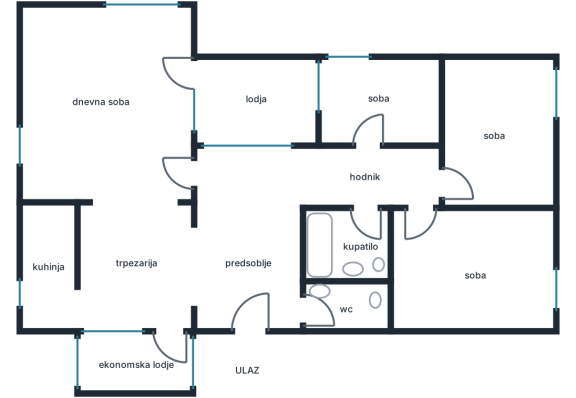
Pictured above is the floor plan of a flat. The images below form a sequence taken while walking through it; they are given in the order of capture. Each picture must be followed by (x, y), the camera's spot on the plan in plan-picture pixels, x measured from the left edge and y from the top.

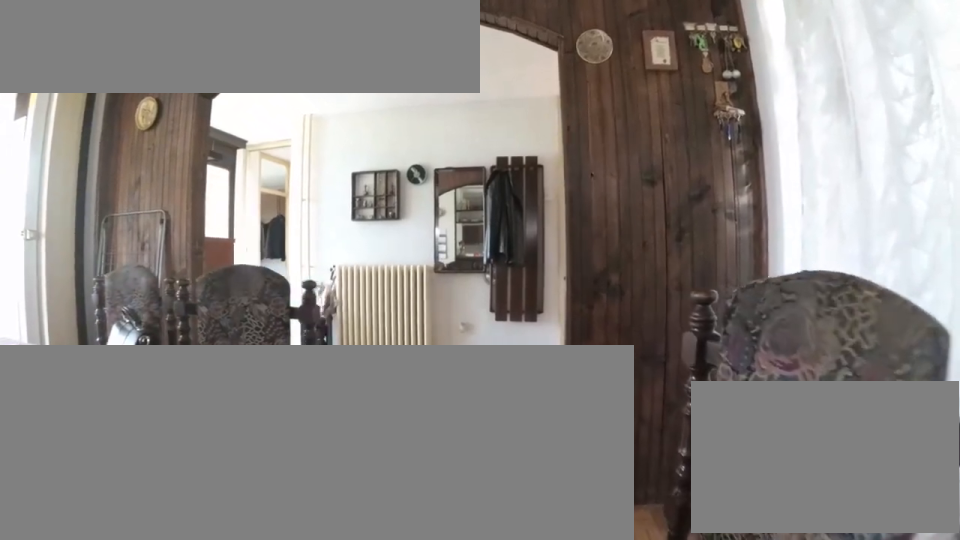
(87, 316)
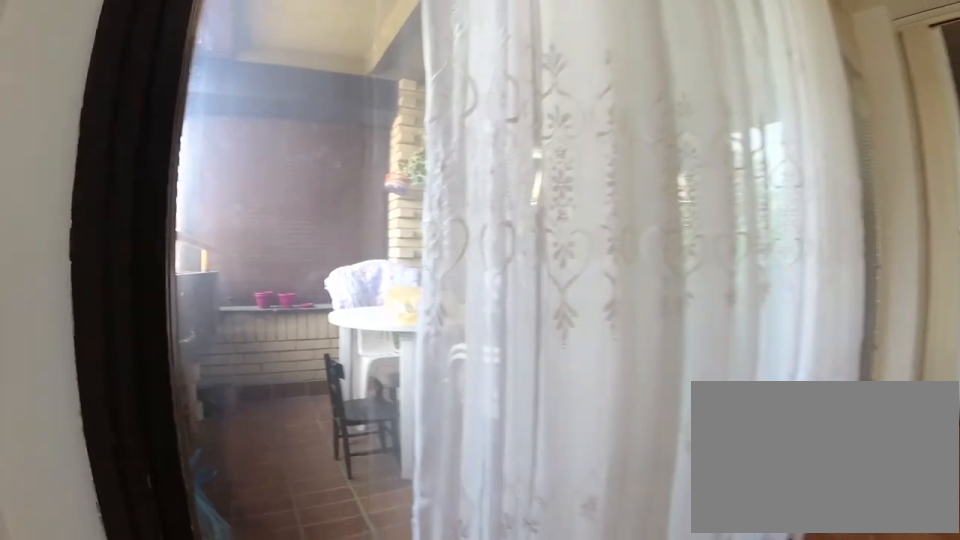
(167, 57)
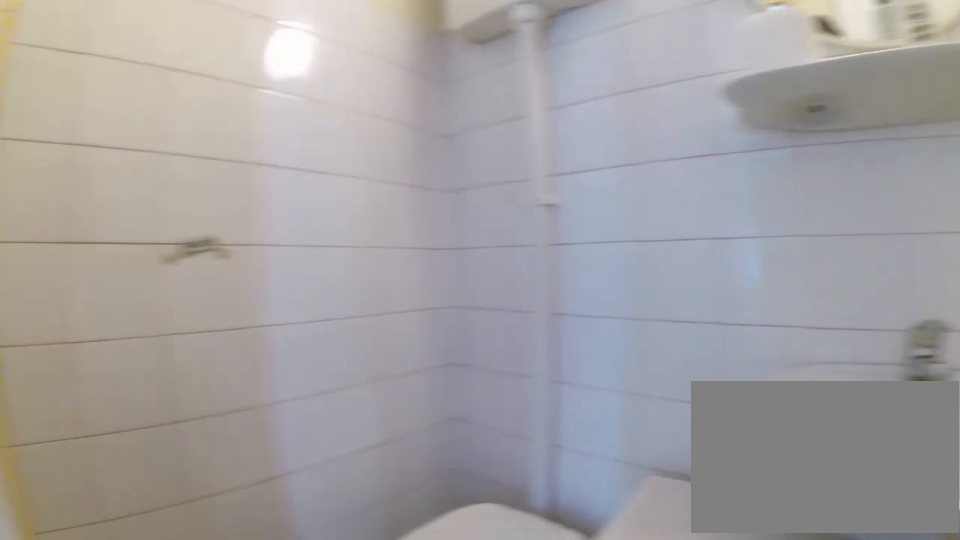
(326, 243)
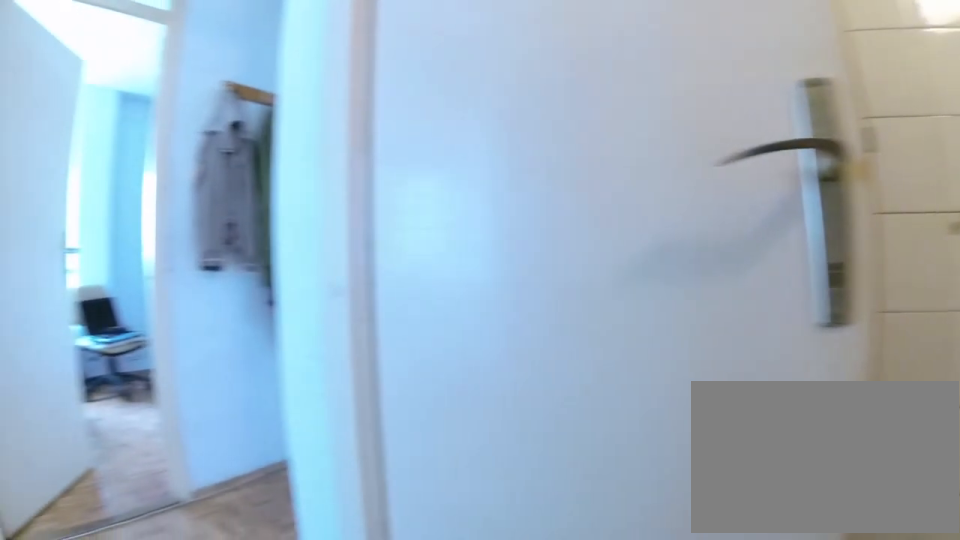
(332, 255)
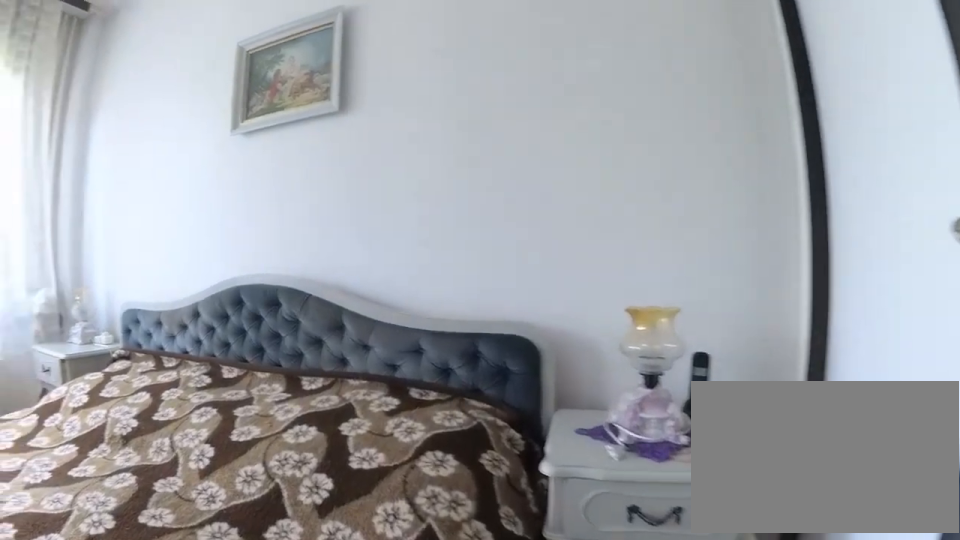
(412, 285)
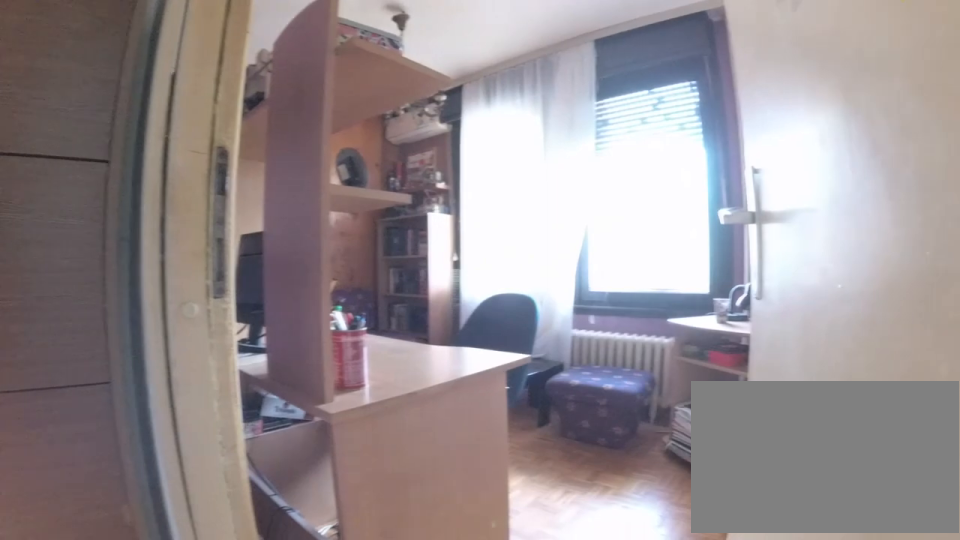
(412, 195)
